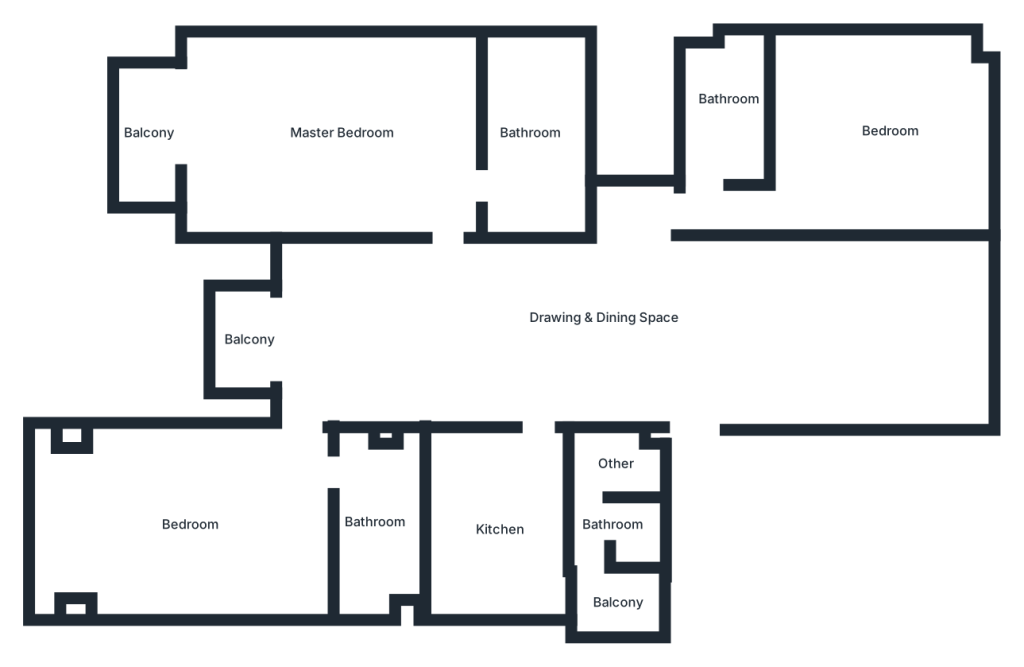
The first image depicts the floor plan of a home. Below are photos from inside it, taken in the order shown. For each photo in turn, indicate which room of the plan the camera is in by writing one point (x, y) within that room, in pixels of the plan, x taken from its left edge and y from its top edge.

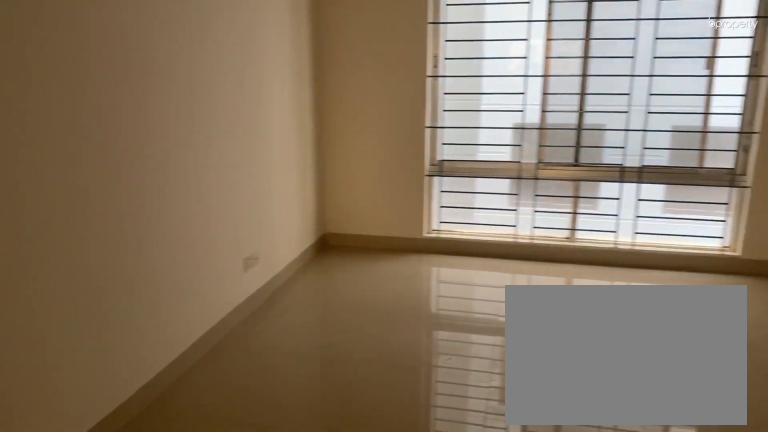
(673, 318)
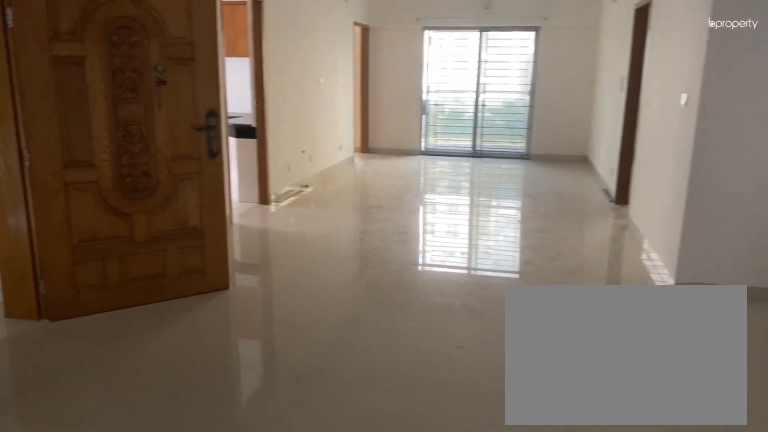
(673, 318)
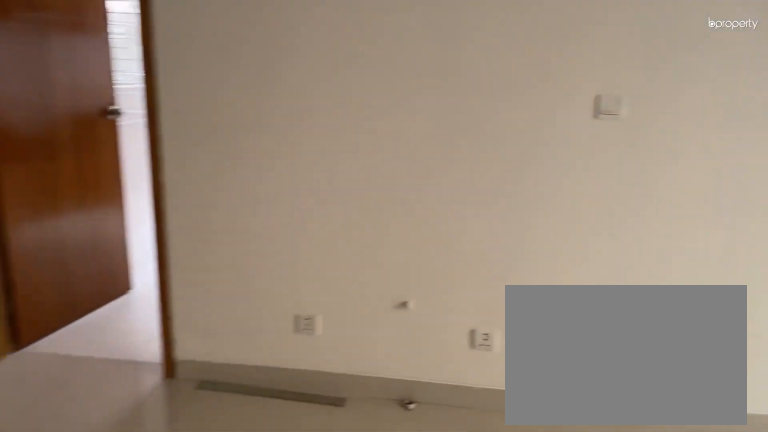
(381, 322)
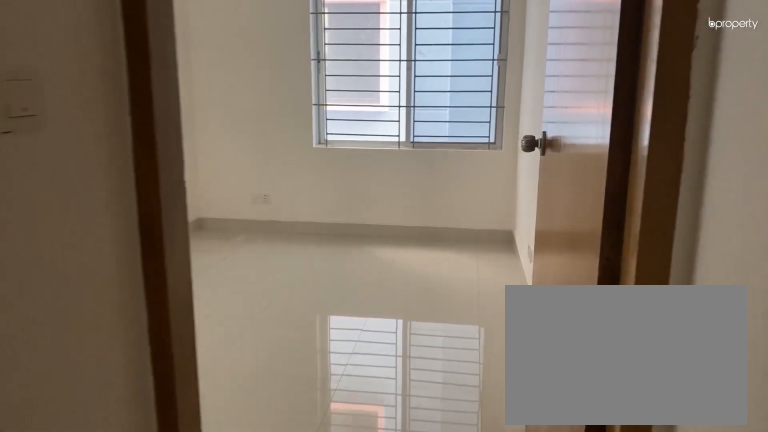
(738, 210)
